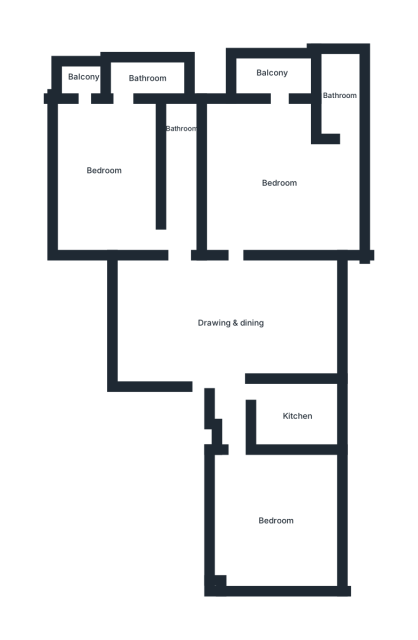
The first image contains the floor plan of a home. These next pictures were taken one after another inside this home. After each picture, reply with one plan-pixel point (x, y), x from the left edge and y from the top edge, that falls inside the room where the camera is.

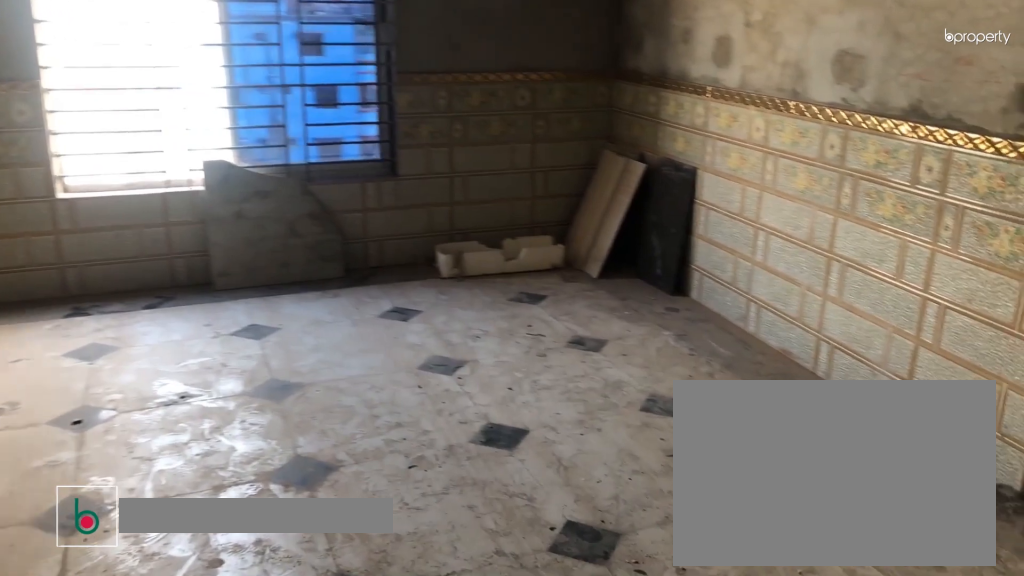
(231, 323)
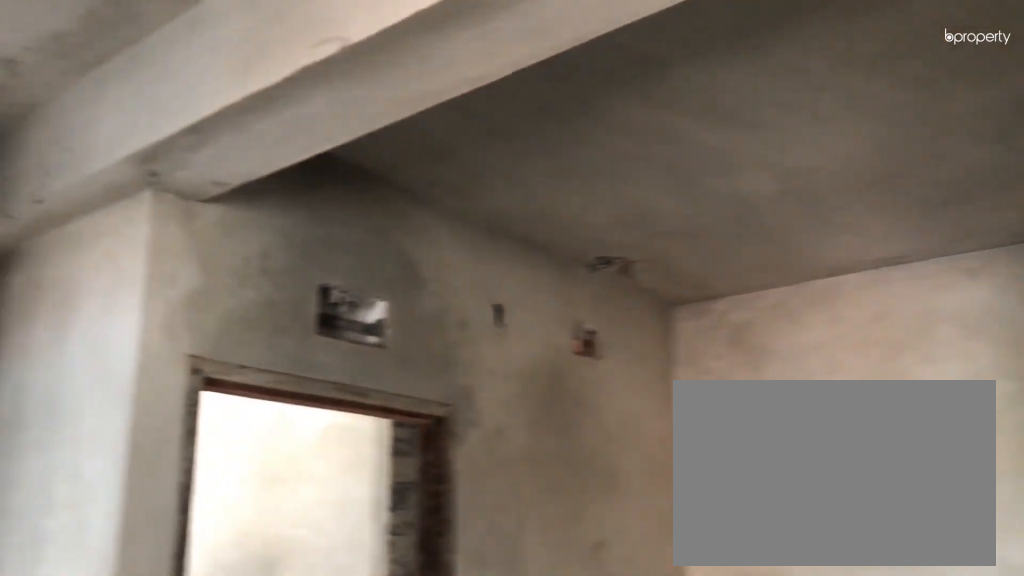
(231, 323)
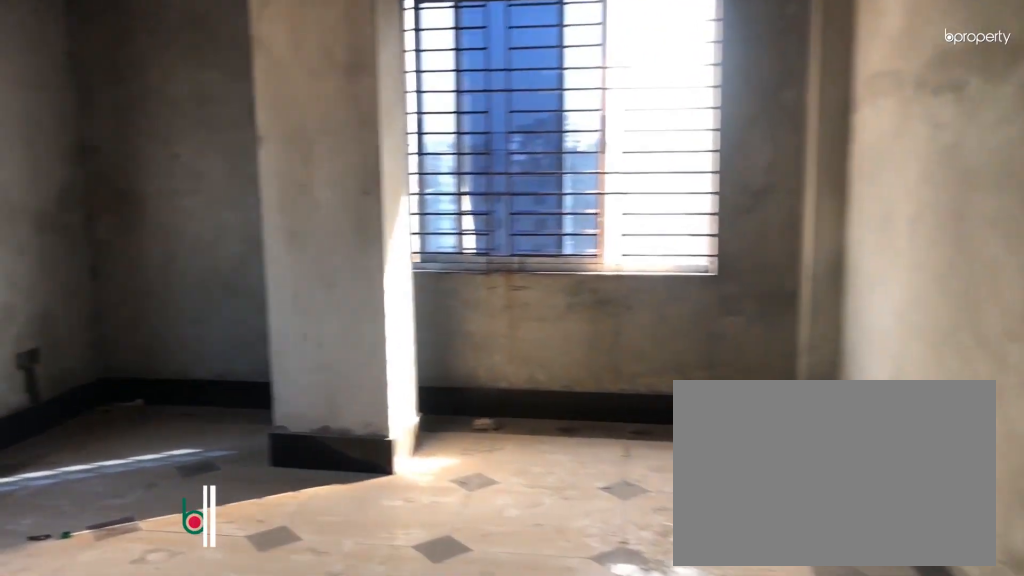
(277, 517)
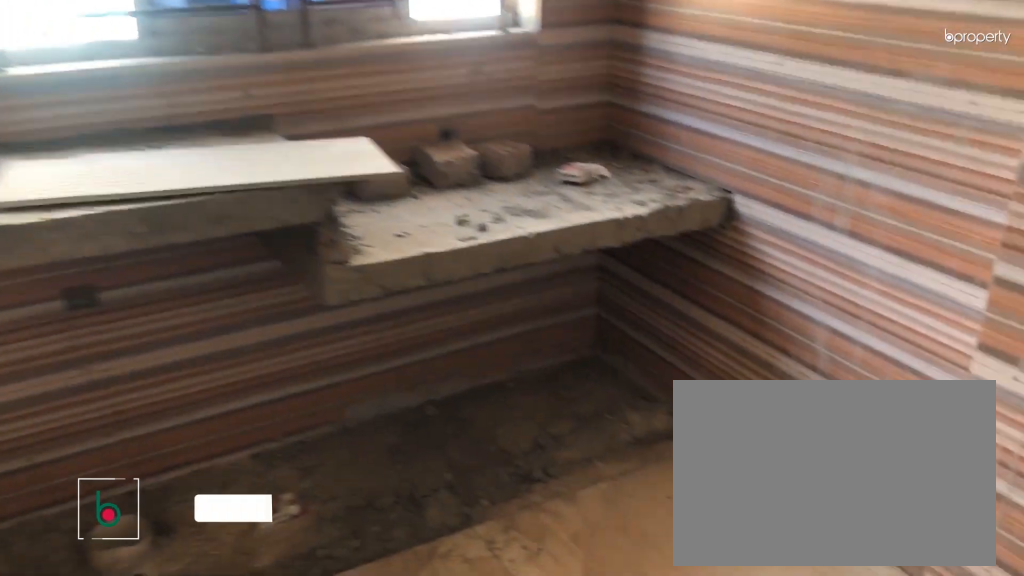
(299, 419)
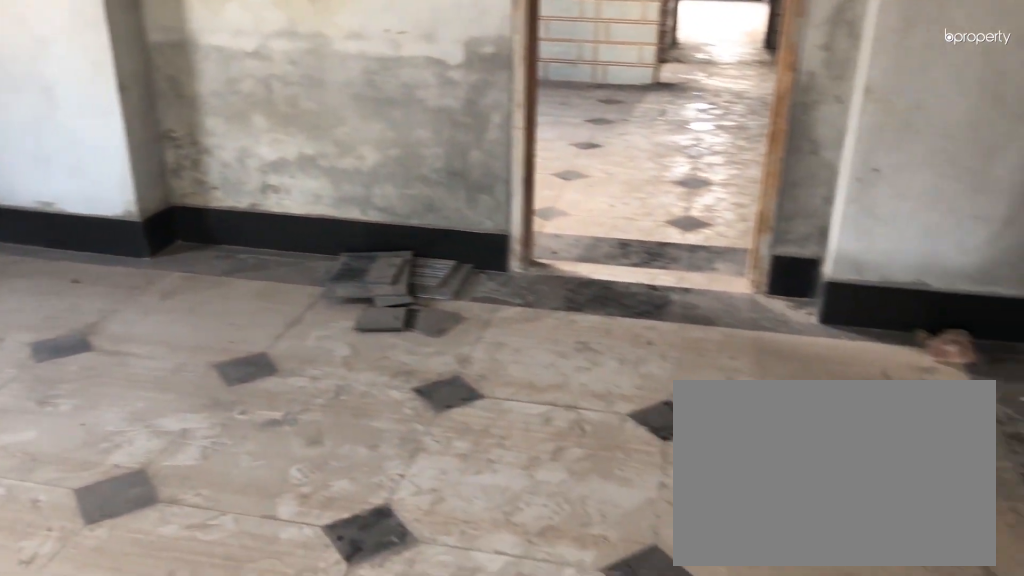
(282, 179)
